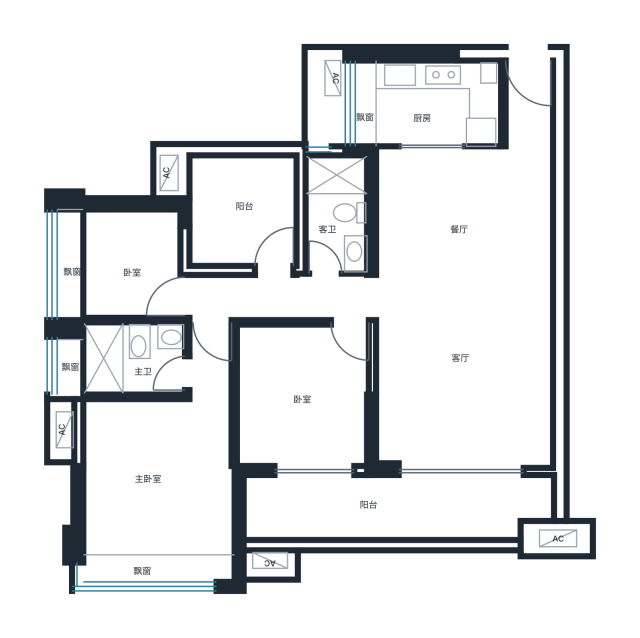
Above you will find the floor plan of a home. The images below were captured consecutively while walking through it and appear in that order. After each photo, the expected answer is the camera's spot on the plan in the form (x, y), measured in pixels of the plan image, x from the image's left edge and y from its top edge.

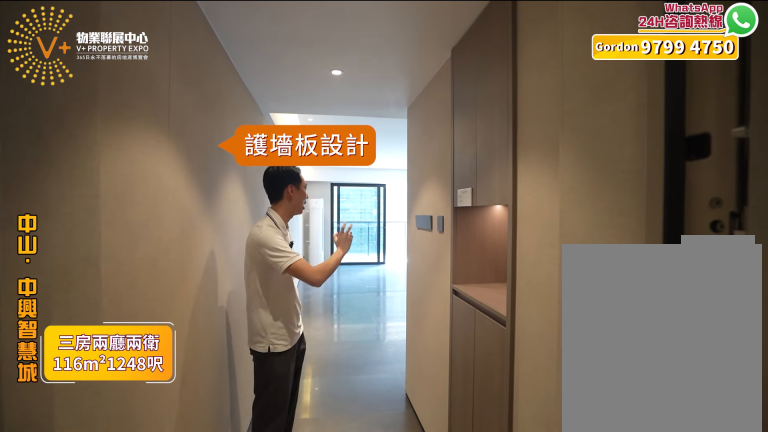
(524, 86)
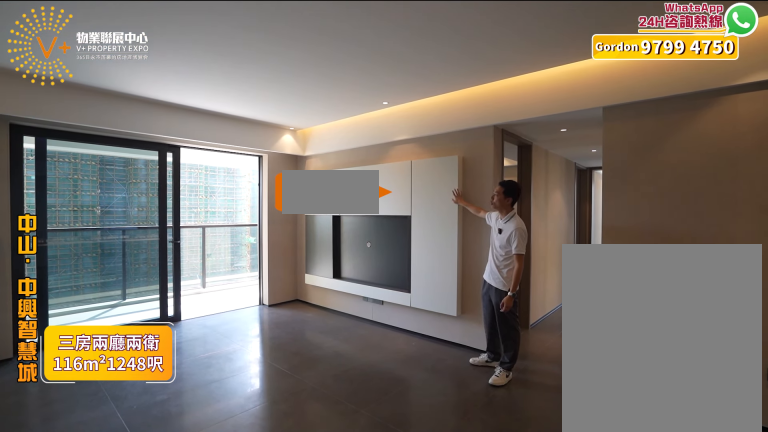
(509, 323)
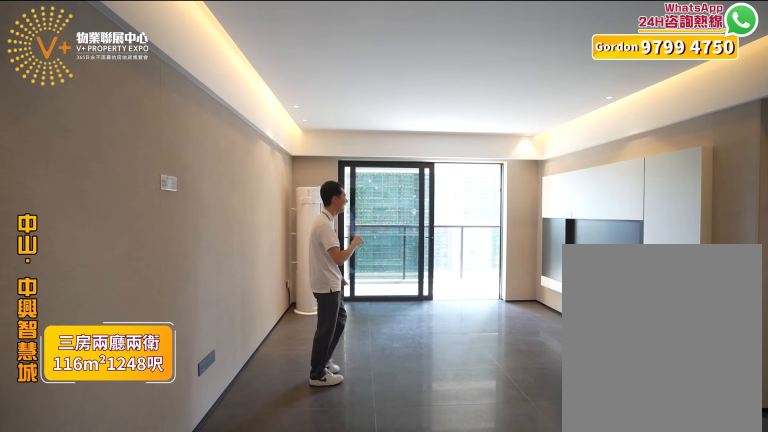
(509, 323)
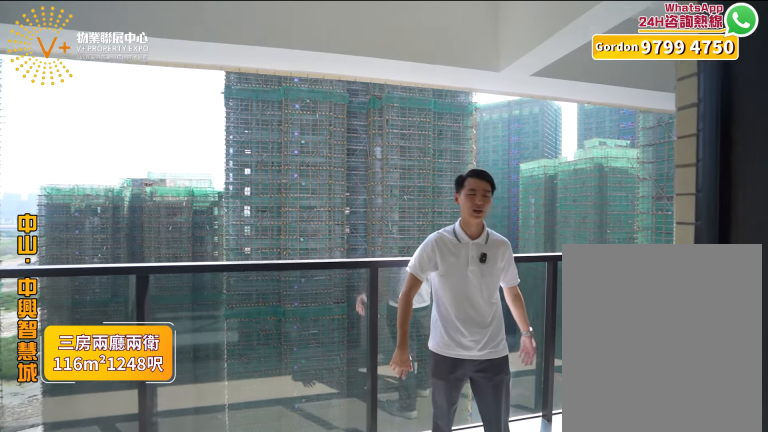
(454, 491)
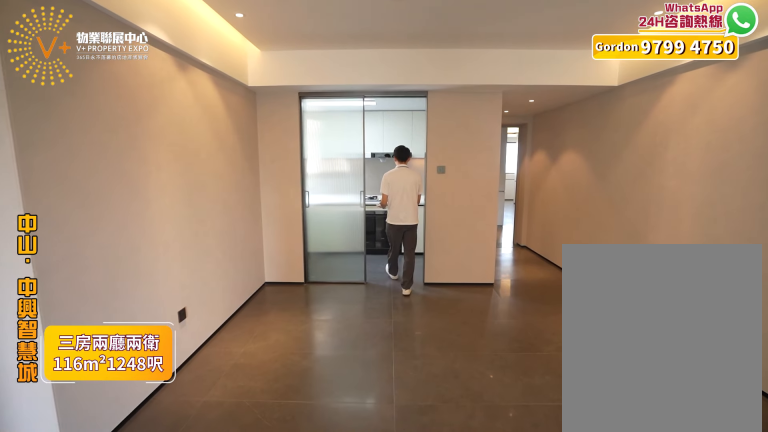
(486, 293)
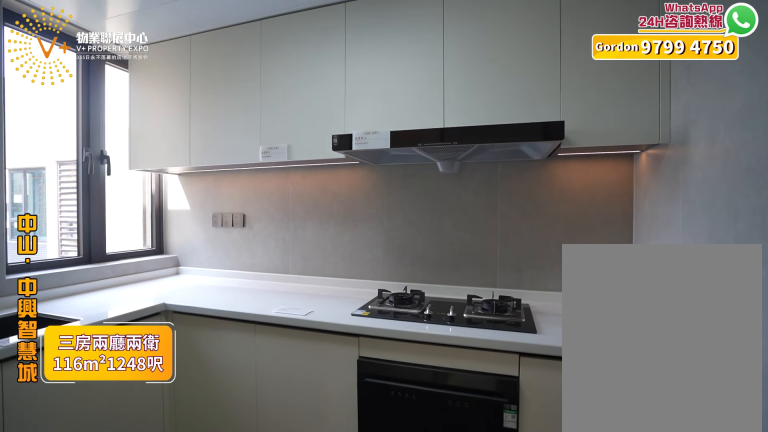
(434, 104)
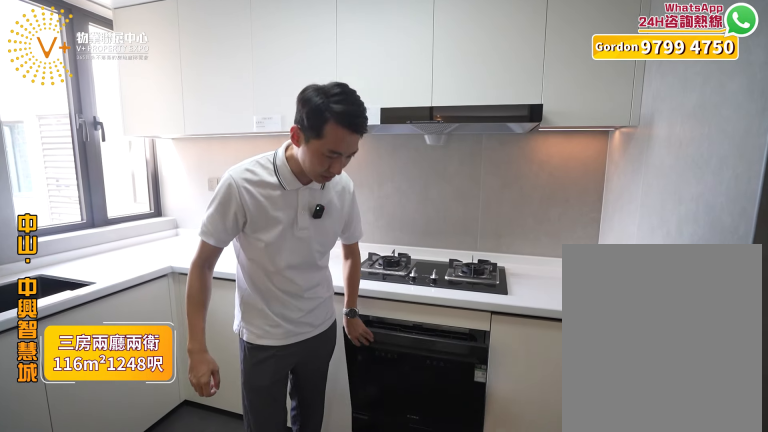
(431, 98)
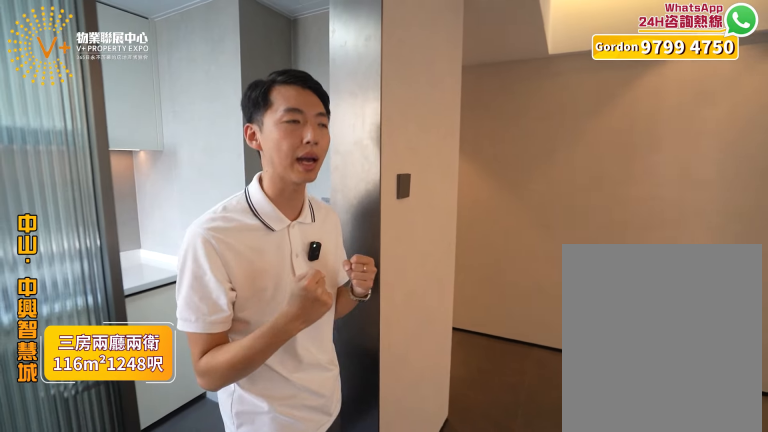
(431, 104)
